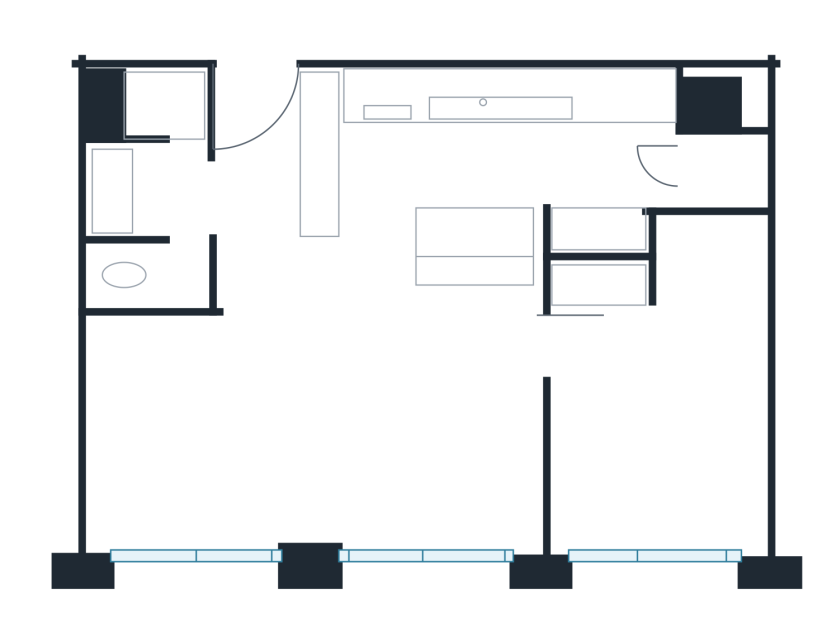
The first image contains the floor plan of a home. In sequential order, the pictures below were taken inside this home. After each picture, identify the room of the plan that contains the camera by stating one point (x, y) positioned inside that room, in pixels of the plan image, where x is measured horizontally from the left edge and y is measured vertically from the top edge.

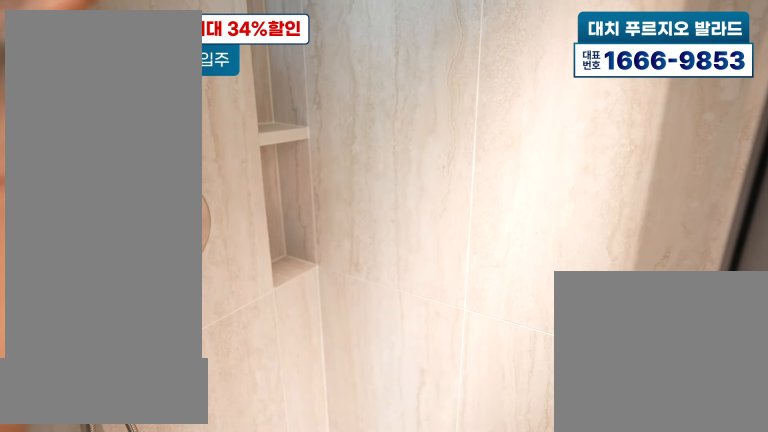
(165, 175)
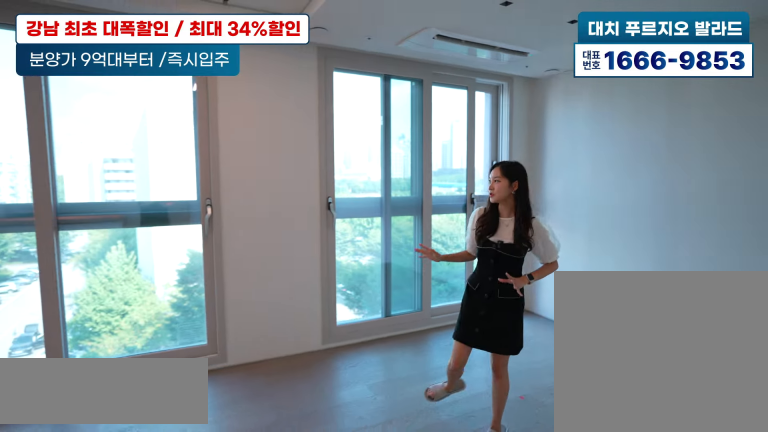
(281, 400)
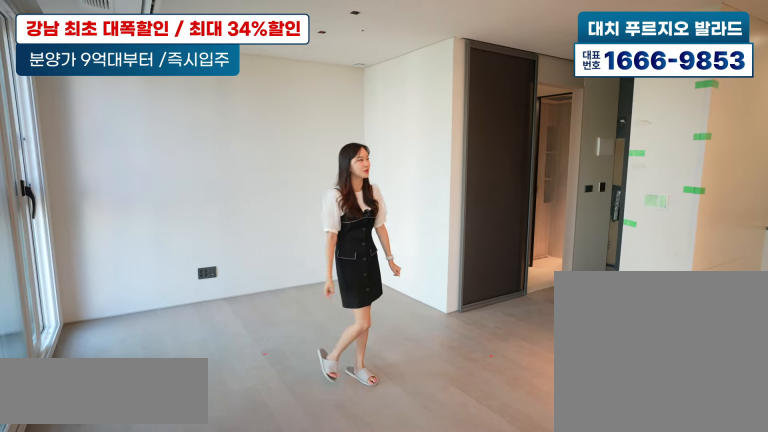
(282, 401)
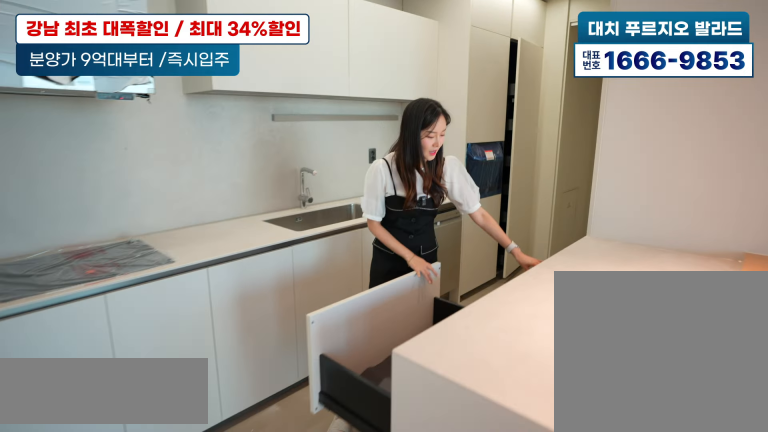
(528, 152)
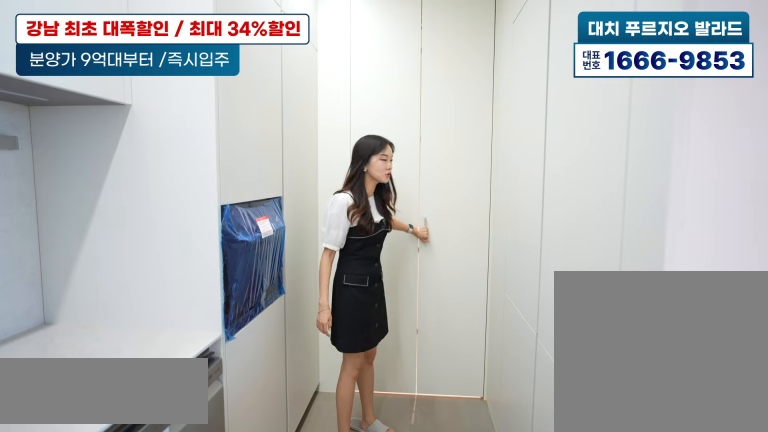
(528, 152)
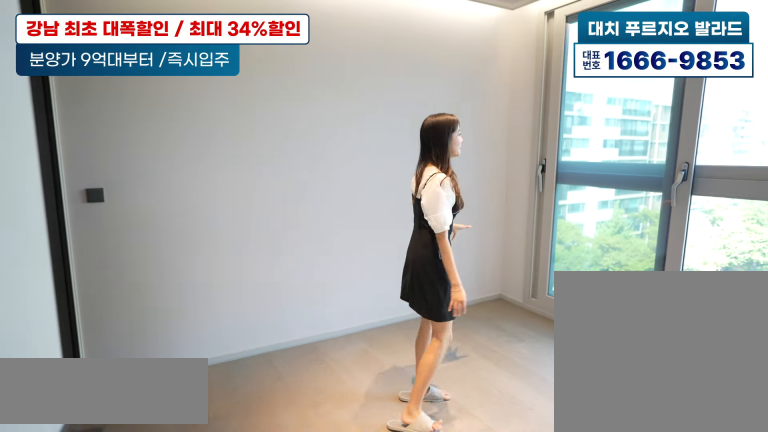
(650, 419)
